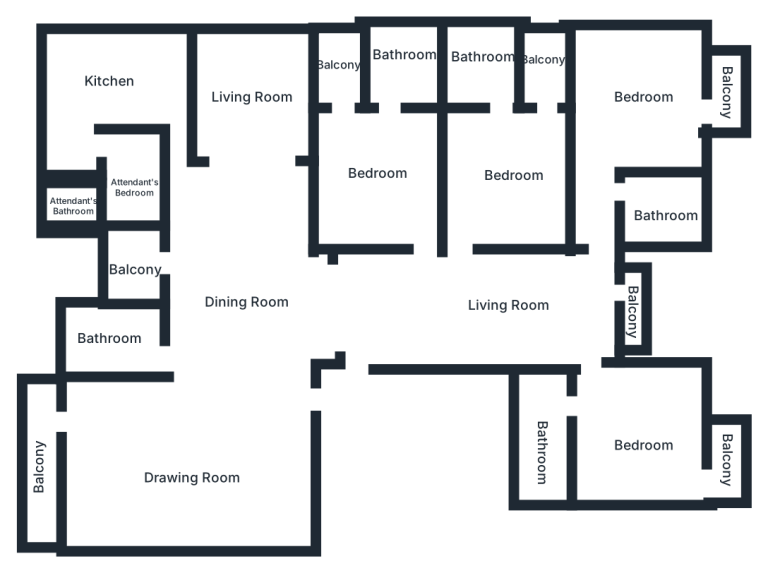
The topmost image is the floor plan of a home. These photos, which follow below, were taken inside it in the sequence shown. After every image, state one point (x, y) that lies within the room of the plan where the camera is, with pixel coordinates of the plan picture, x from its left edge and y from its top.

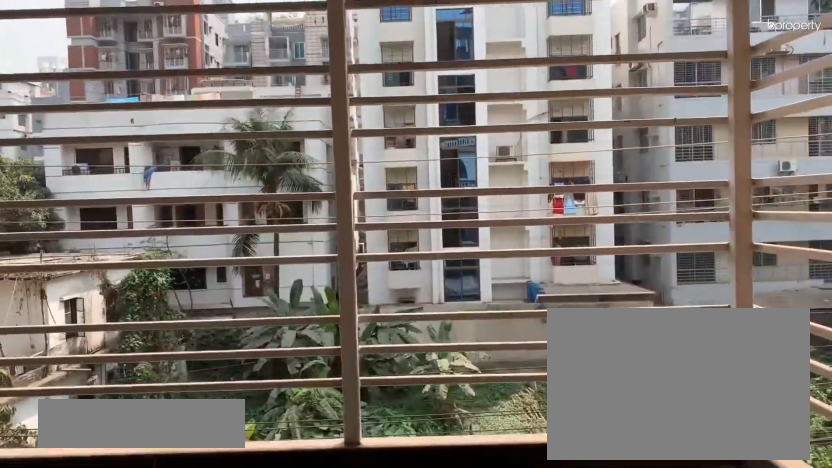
(726, 83)
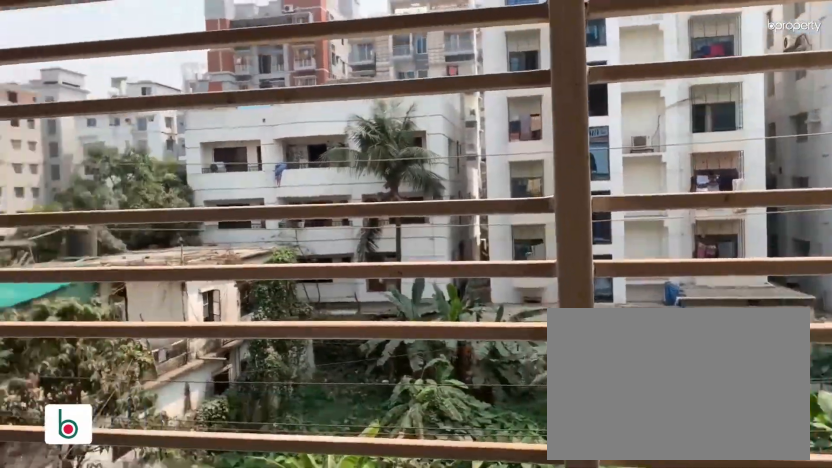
(726, 83)
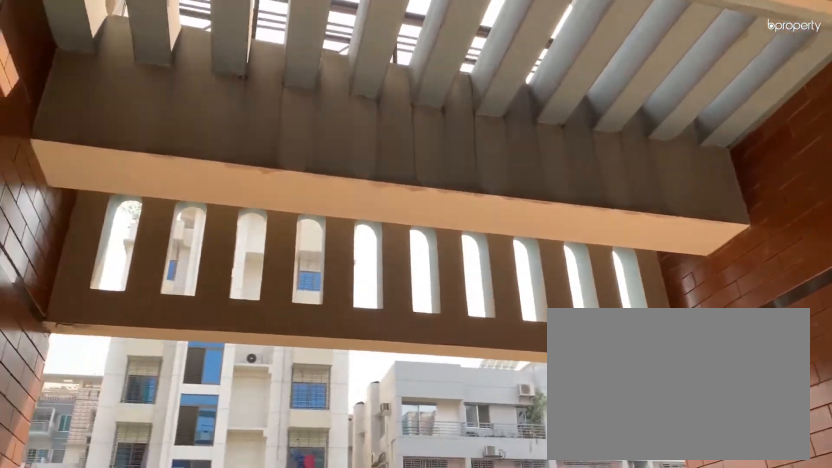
(633, 314)
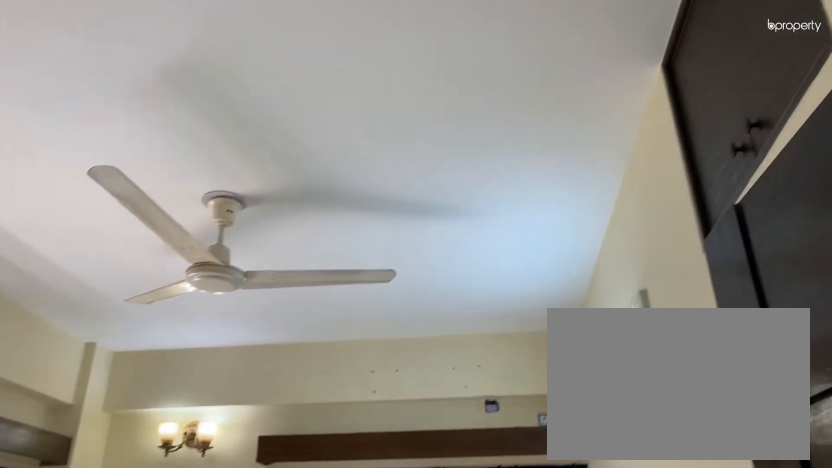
(633, 436)
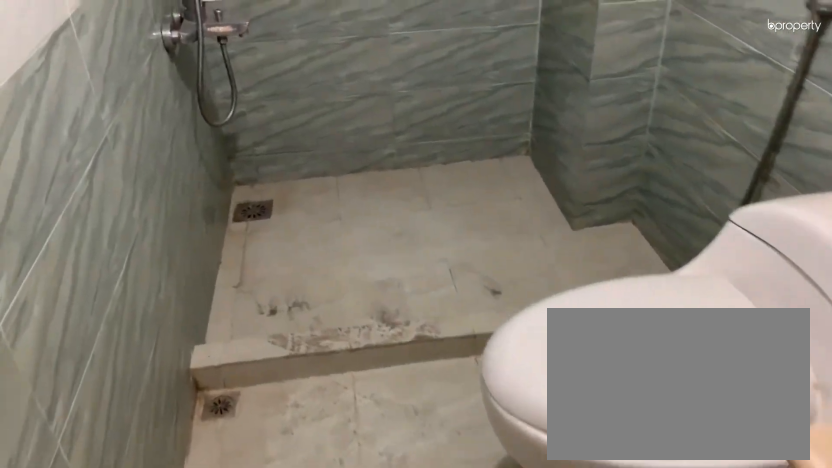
(542, 444)
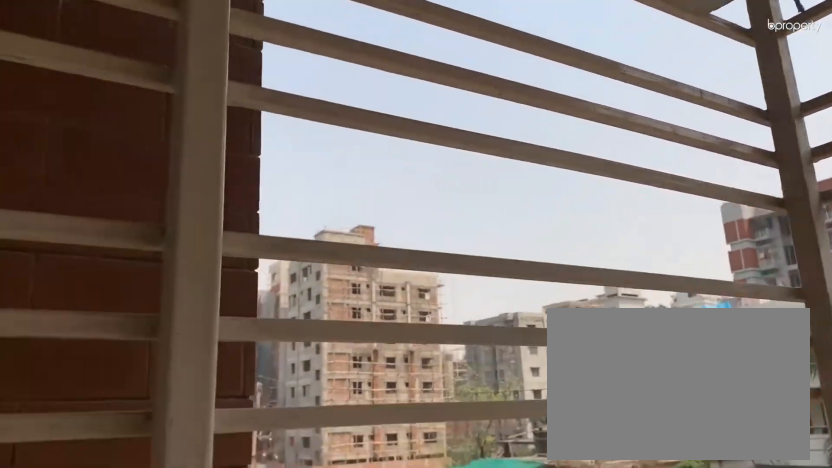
(731, 451)
